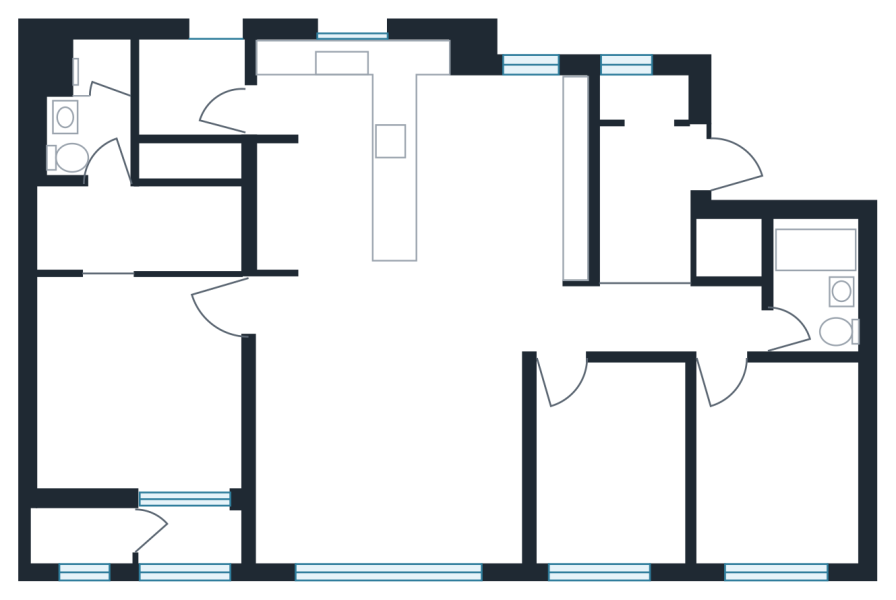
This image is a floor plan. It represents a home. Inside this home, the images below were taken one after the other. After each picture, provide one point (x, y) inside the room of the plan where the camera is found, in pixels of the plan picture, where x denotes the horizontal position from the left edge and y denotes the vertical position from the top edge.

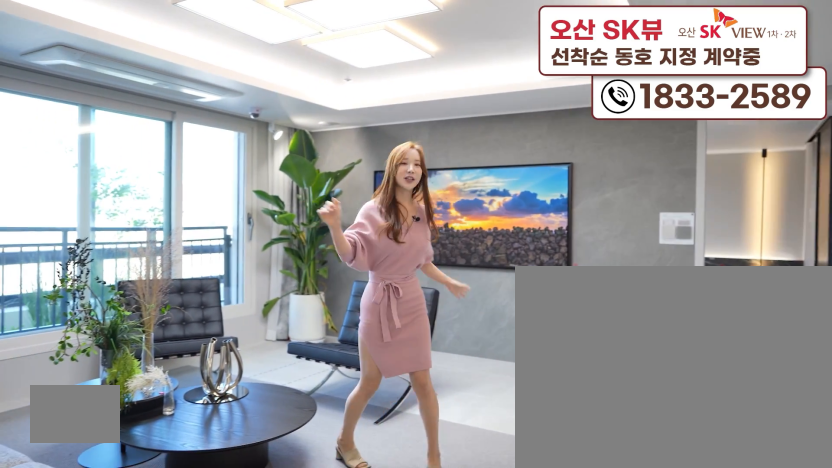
(393, 494)
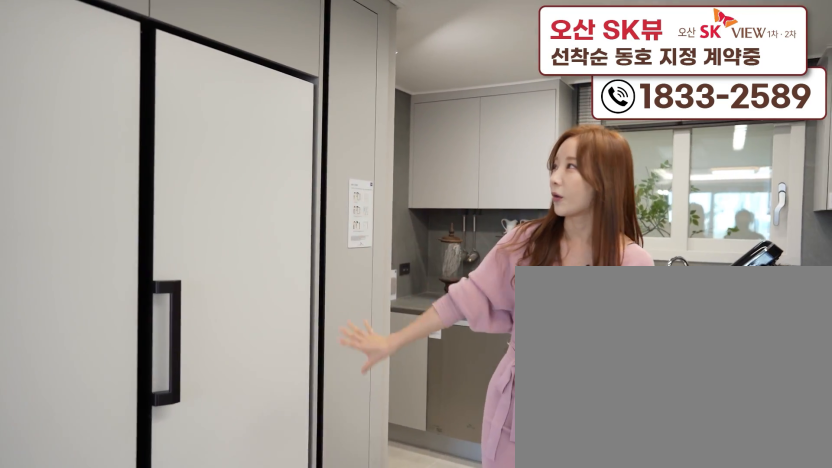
(357, 284)
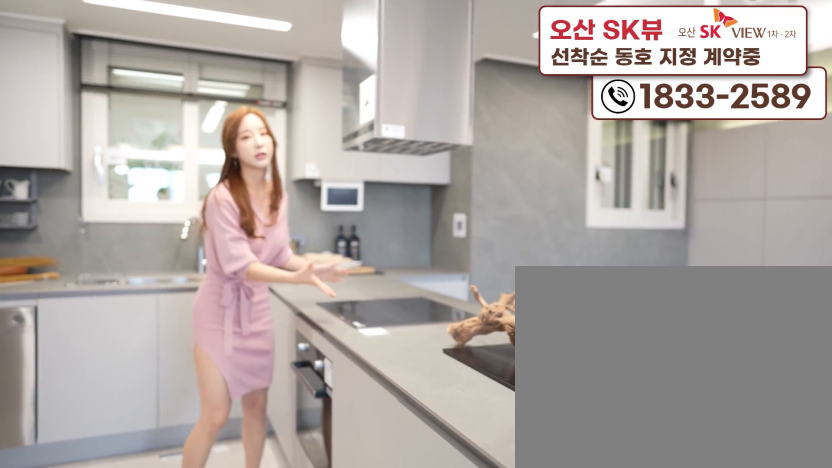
(357, 284)
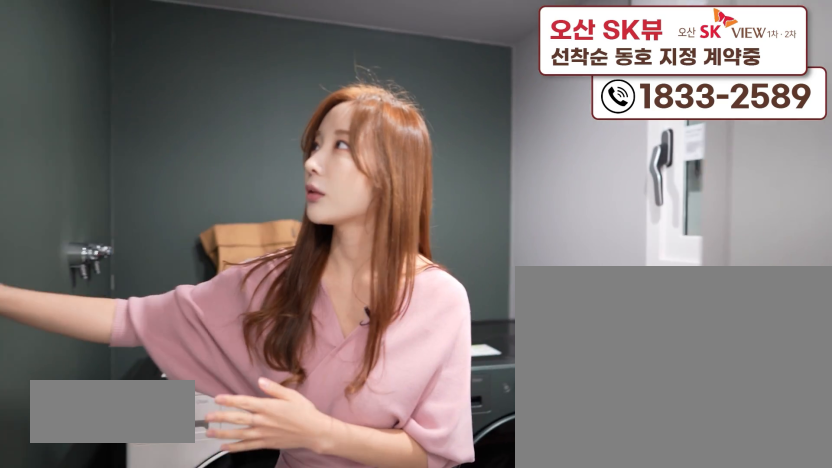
(203, 102)
